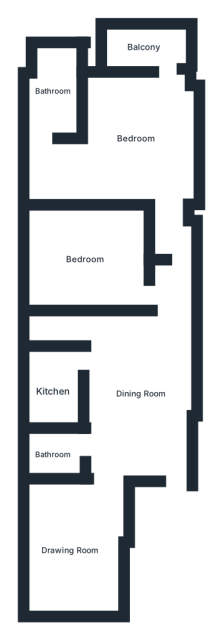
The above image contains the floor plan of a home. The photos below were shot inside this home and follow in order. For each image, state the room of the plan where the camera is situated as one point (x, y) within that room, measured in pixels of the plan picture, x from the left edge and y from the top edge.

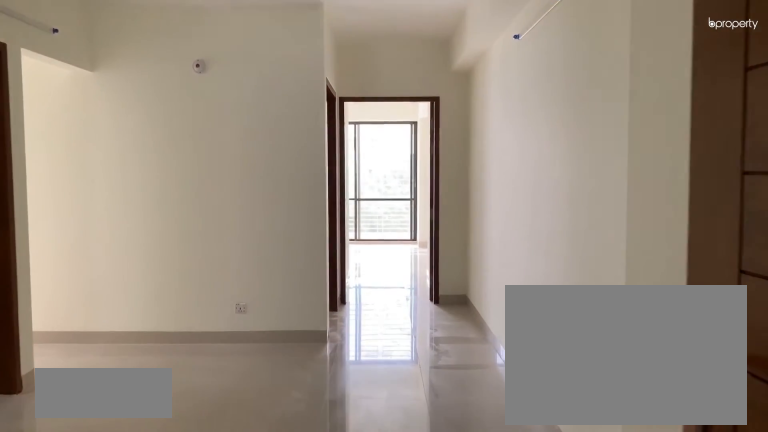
(140, 388)
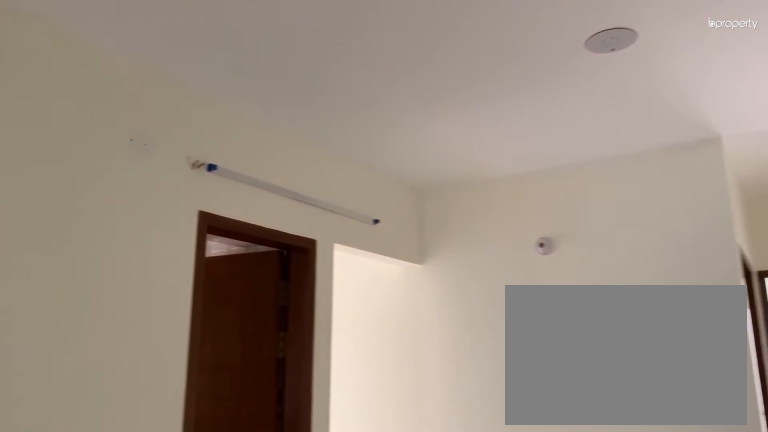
(140, 388)
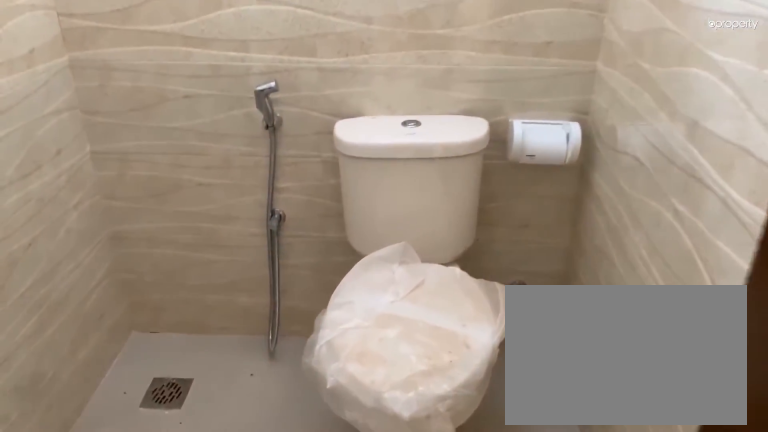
(54, 453)
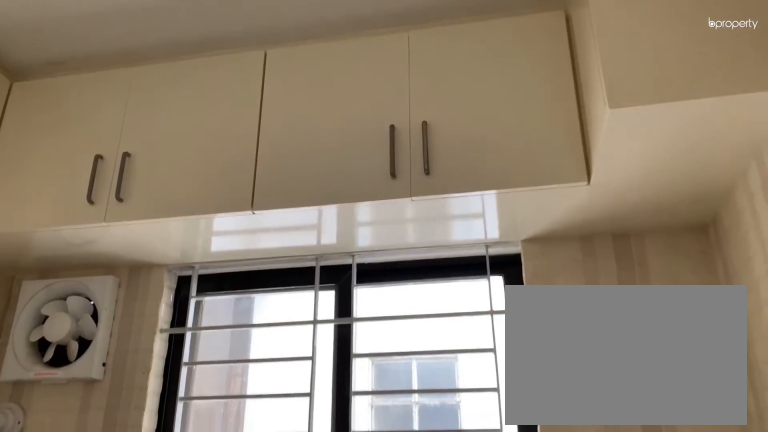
(53, 388)
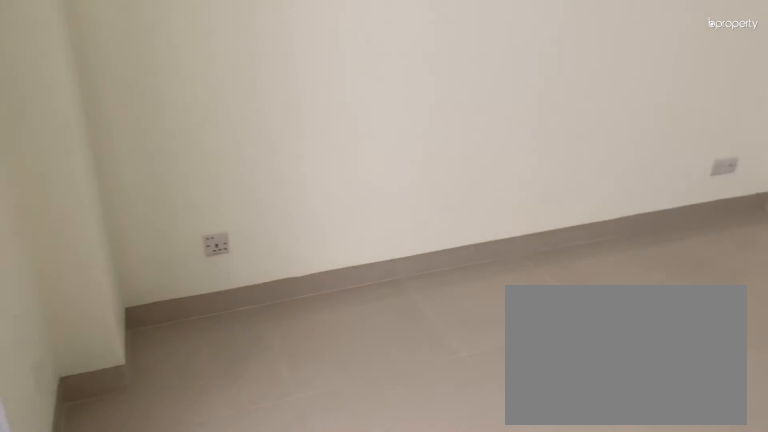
(85, 259)
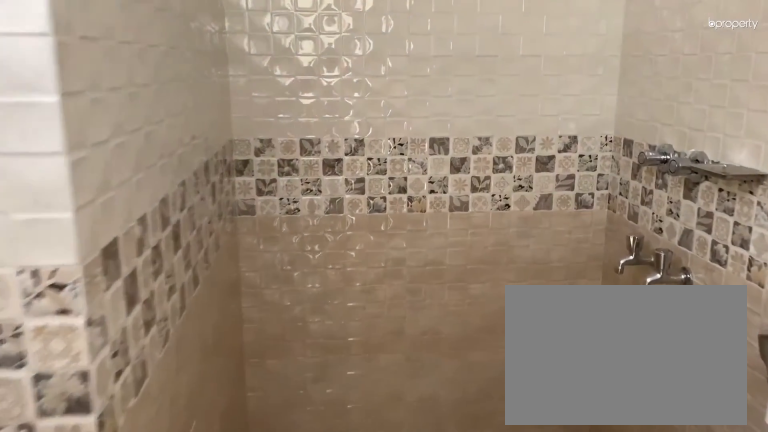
(51, 90)
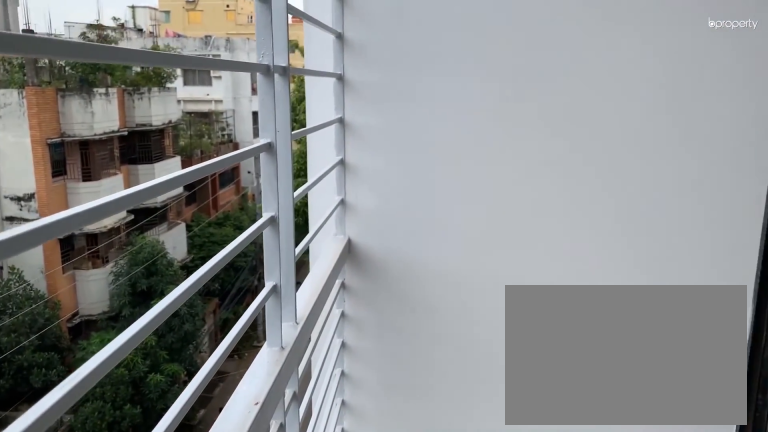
(144, 43)
